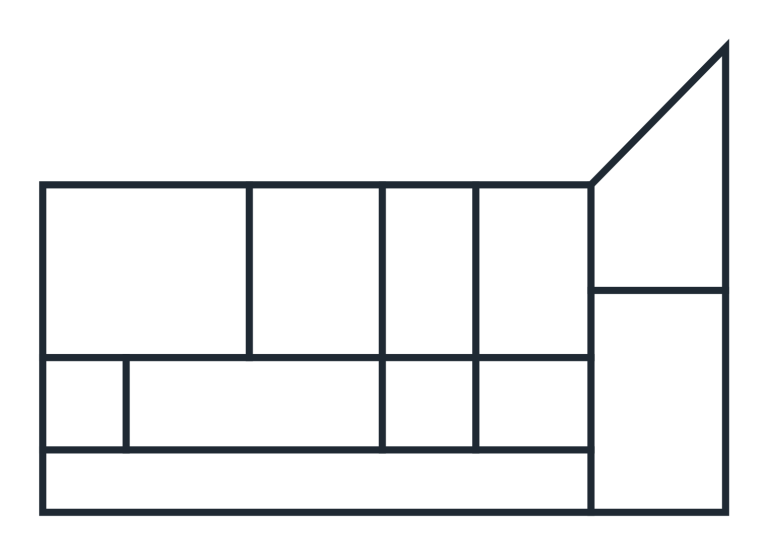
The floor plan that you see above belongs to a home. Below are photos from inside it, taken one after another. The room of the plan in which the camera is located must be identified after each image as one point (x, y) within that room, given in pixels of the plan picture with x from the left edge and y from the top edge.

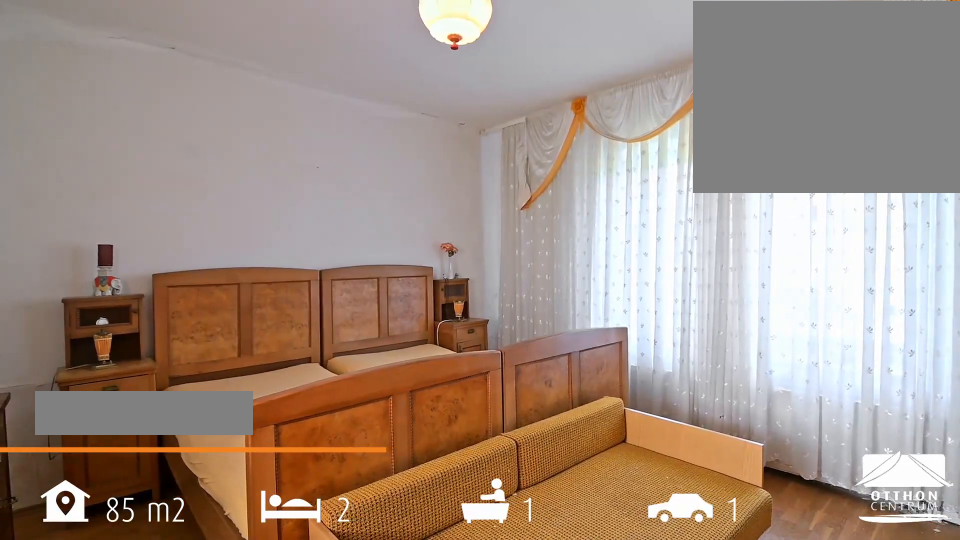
(149, 274)
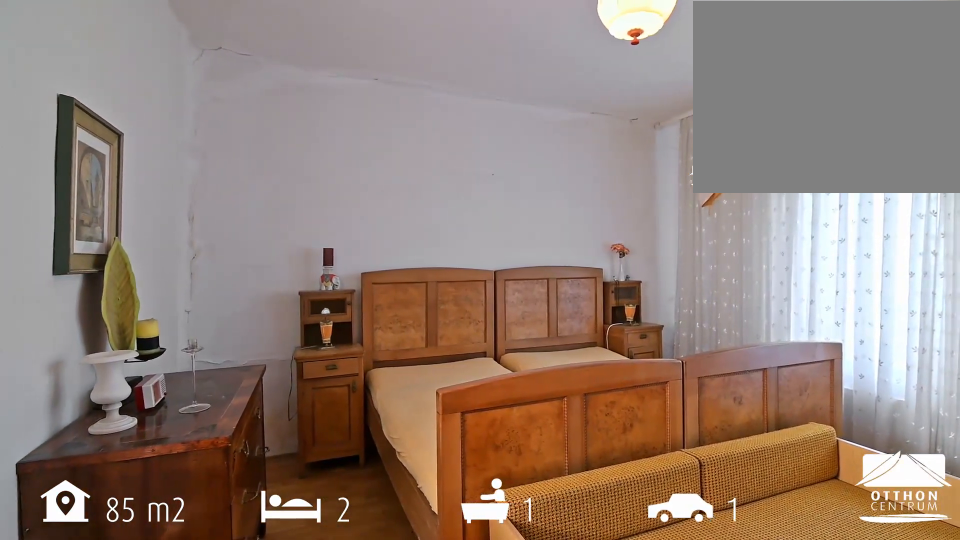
(149, 274)
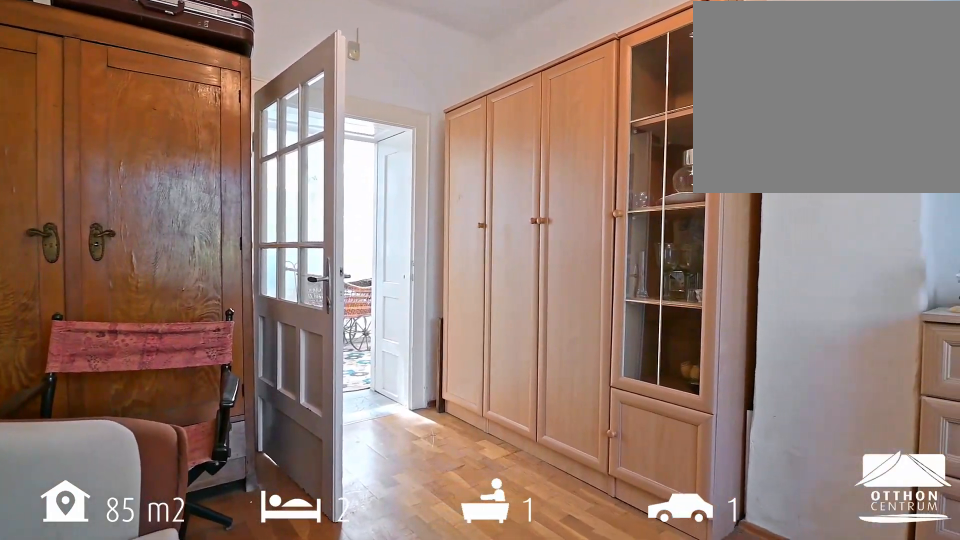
(320, 273)
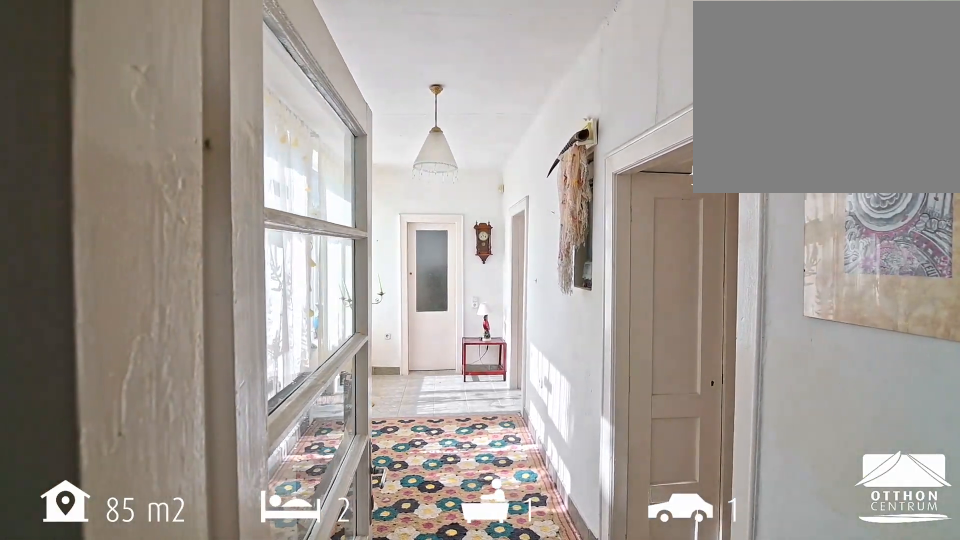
(260, 410)
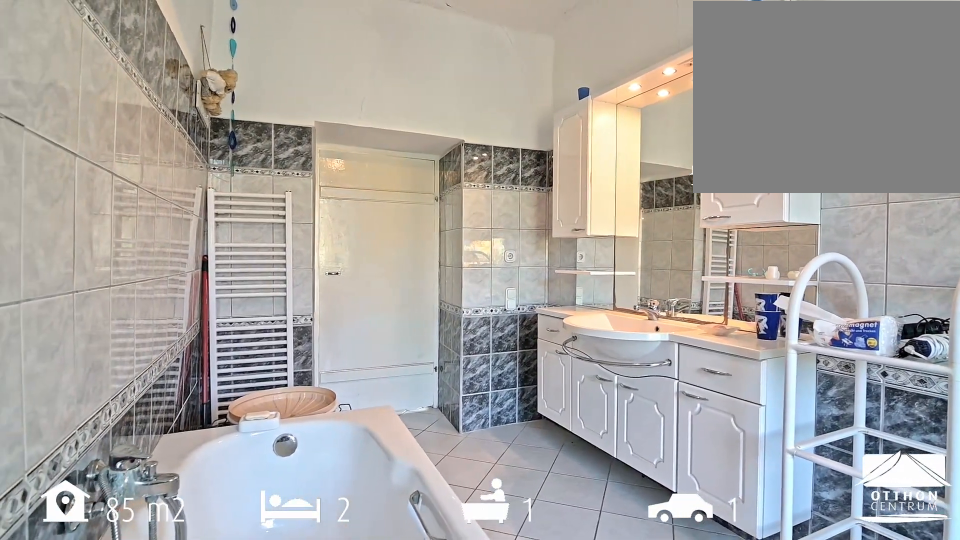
(430, 291)
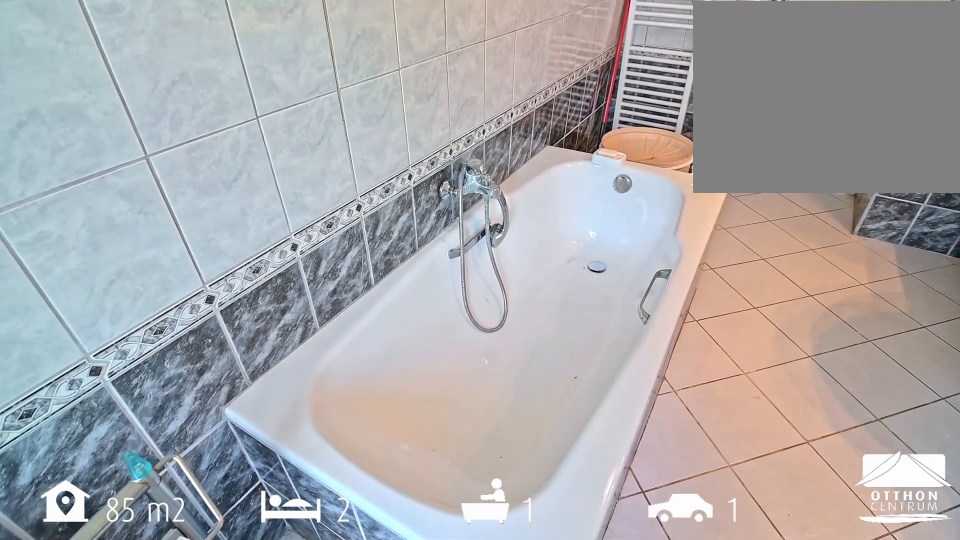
(430, 291)
